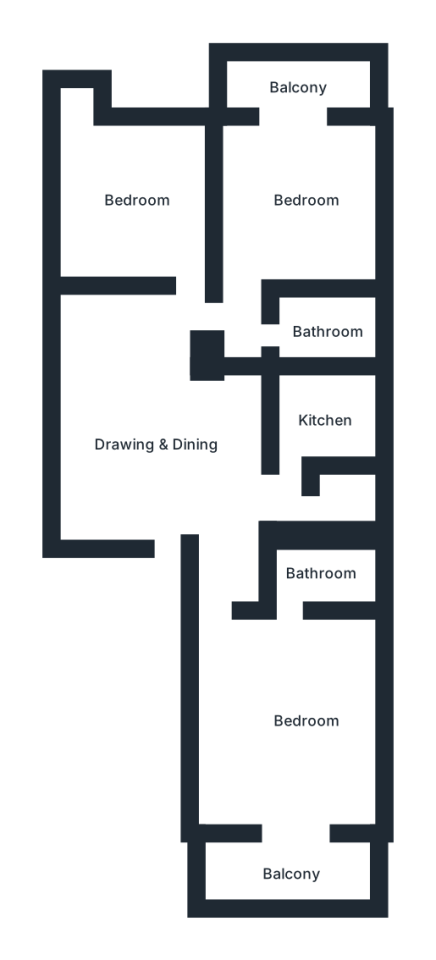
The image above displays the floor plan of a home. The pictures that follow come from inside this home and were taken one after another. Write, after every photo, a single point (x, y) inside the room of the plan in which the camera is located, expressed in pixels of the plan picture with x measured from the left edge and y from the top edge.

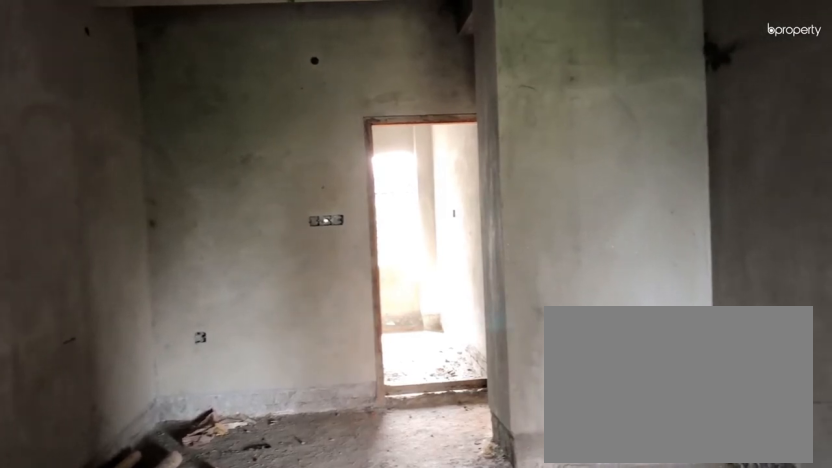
(160, 447)
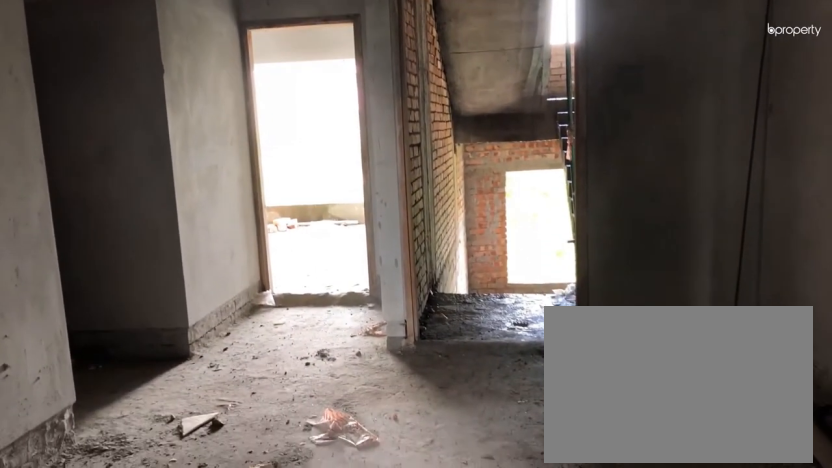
(161, 451)
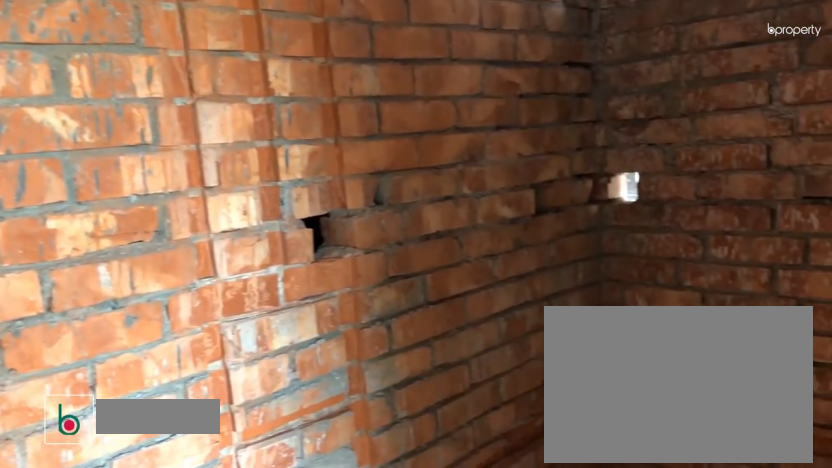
(325, 572)
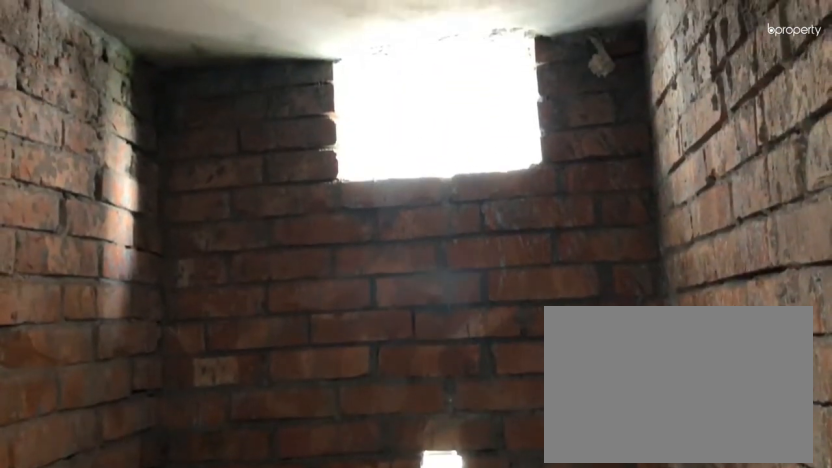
(342, 505)
